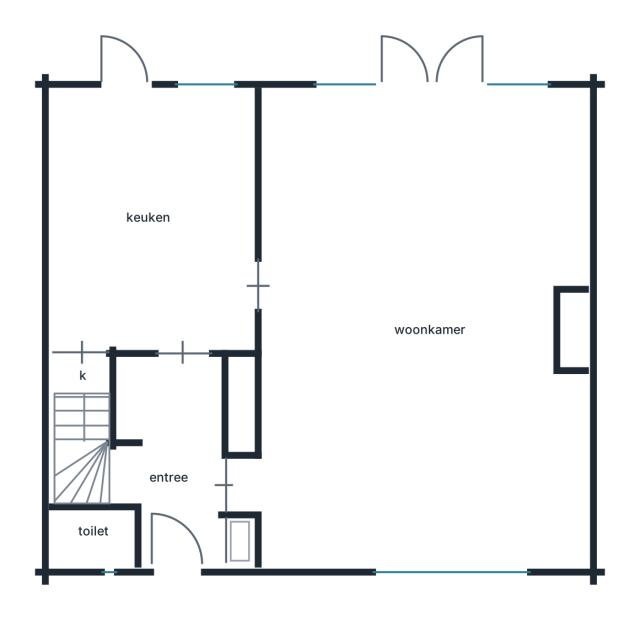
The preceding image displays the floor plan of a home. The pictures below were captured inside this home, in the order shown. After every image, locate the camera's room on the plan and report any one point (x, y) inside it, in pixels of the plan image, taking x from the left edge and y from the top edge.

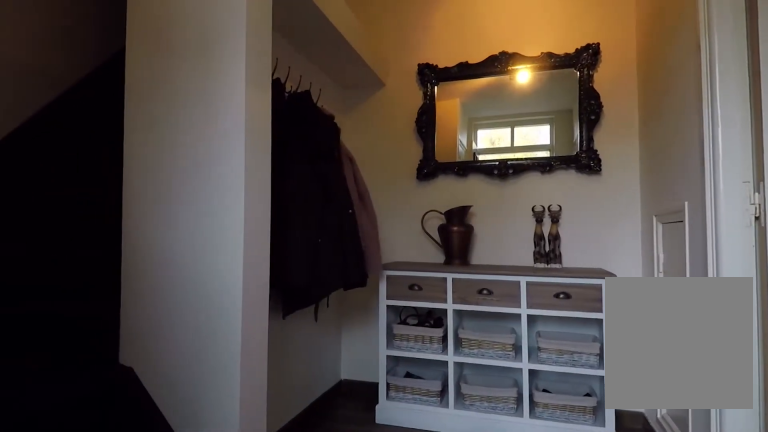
(172, 459)
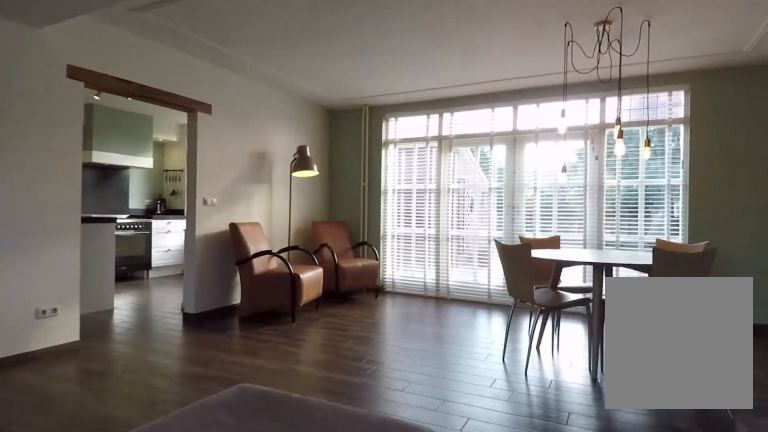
(425, 150)
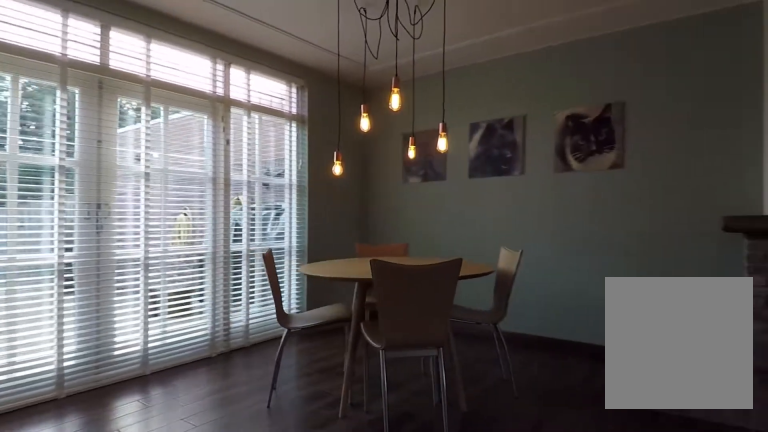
(425, 150)
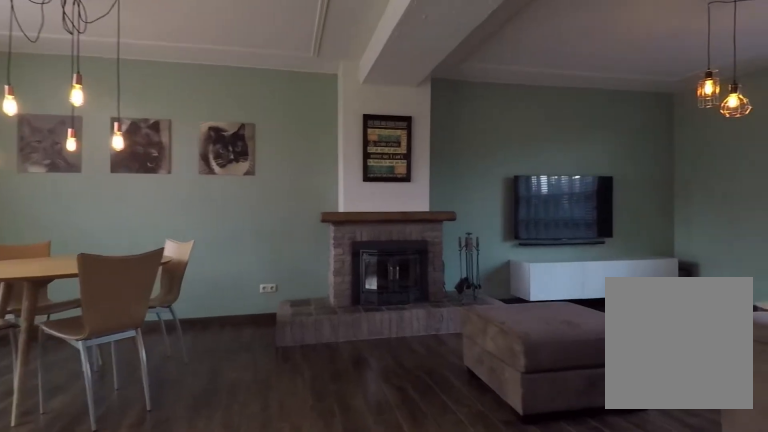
(425, 150)
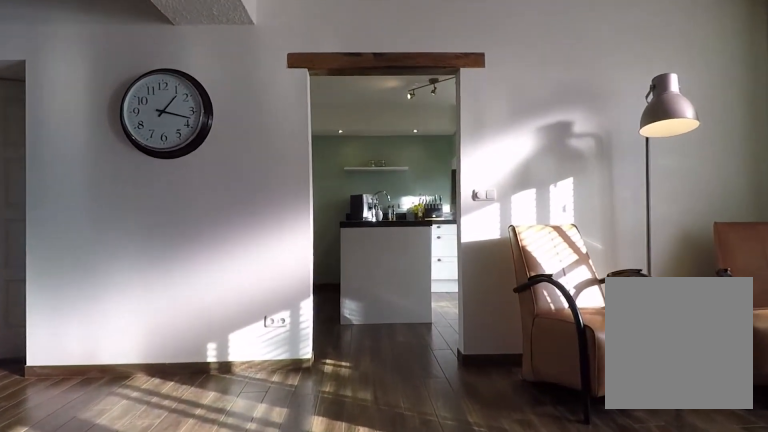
(425, 150)
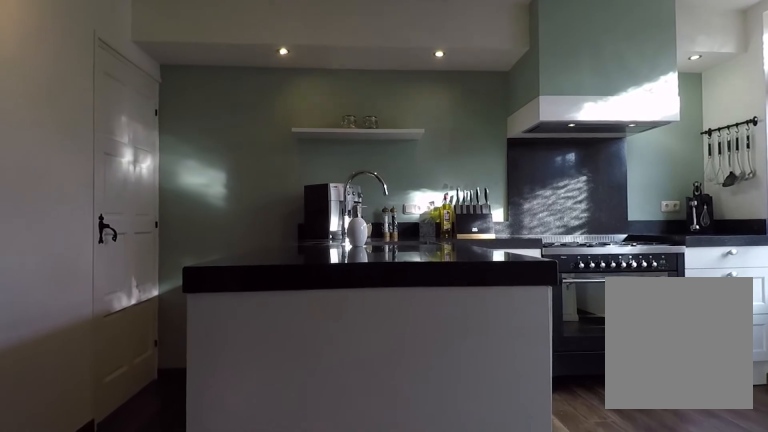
(155, 189)
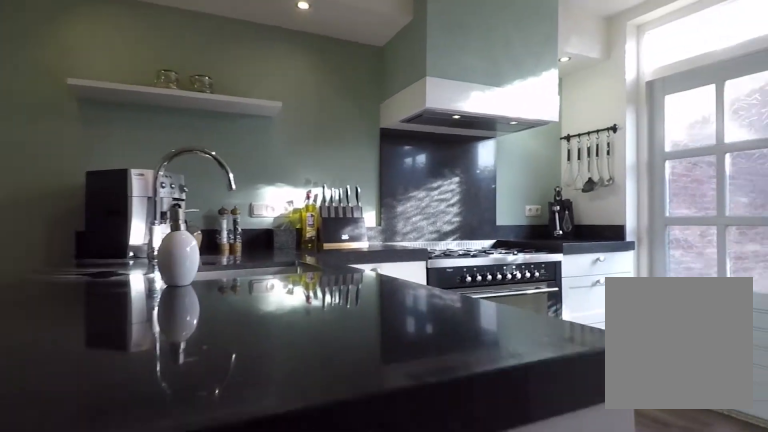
(155, 189)
